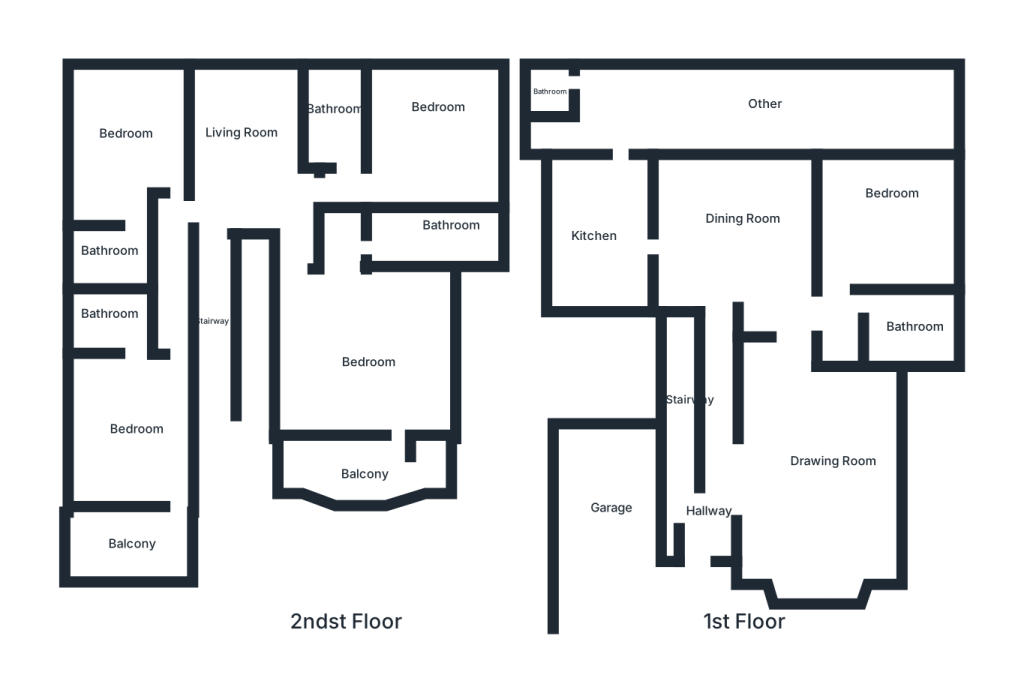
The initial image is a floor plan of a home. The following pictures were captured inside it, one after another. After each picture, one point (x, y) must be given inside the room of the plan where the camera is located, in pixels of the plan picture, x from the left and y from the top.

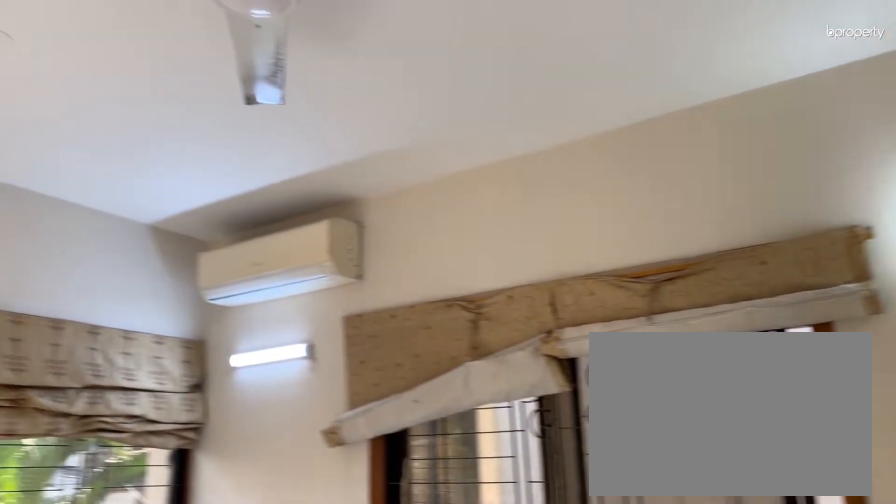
(129, 436)
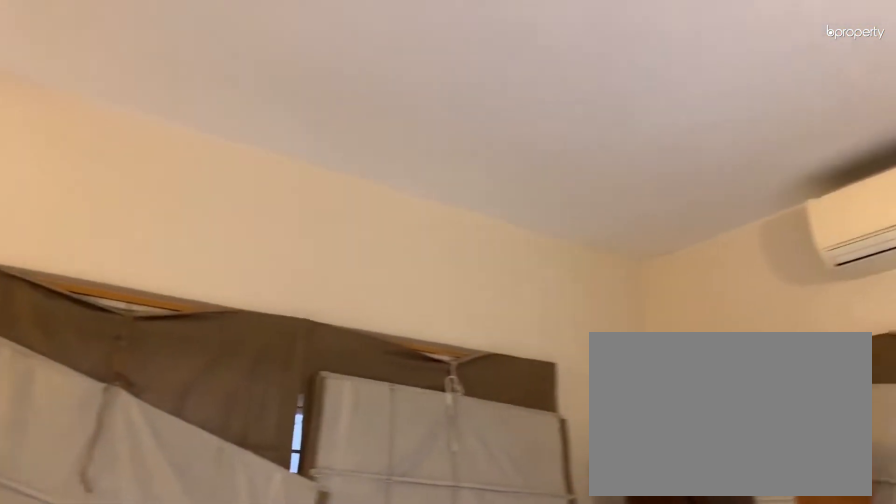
(124, 135)
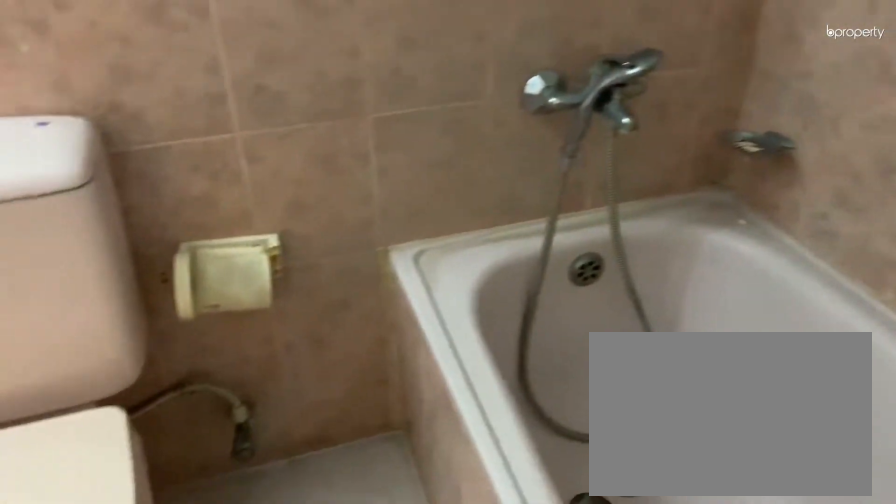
(102, 265)
